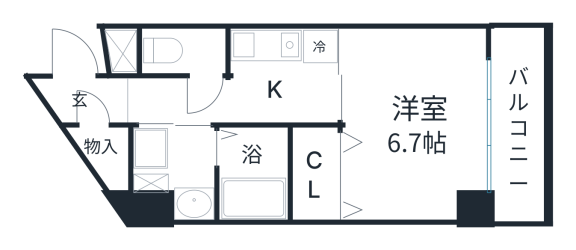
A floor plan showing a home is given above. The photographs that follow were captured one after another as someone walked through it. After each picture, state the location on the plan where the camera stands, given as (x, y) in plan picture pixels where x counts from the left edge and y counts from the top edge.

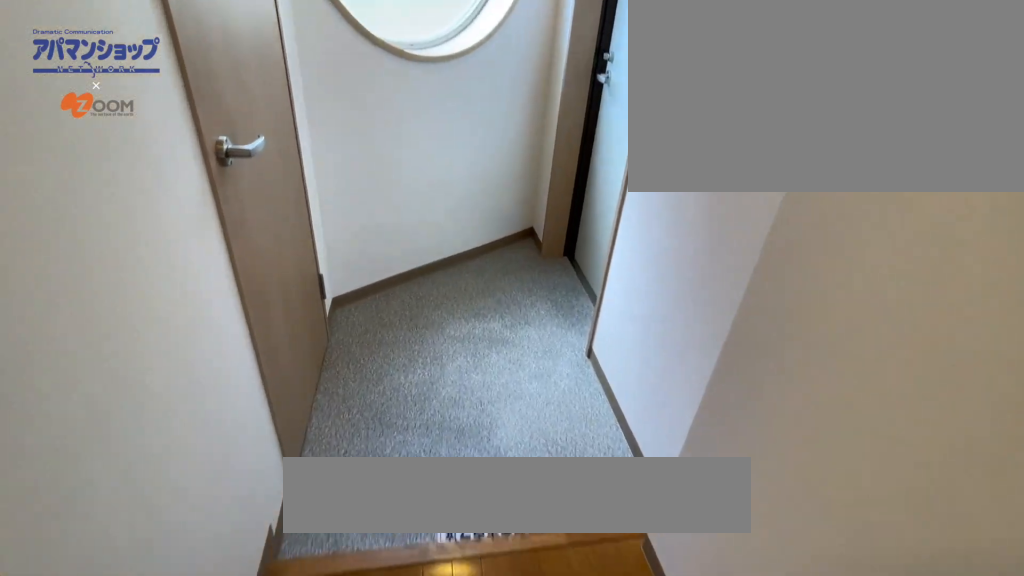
(133, 98)
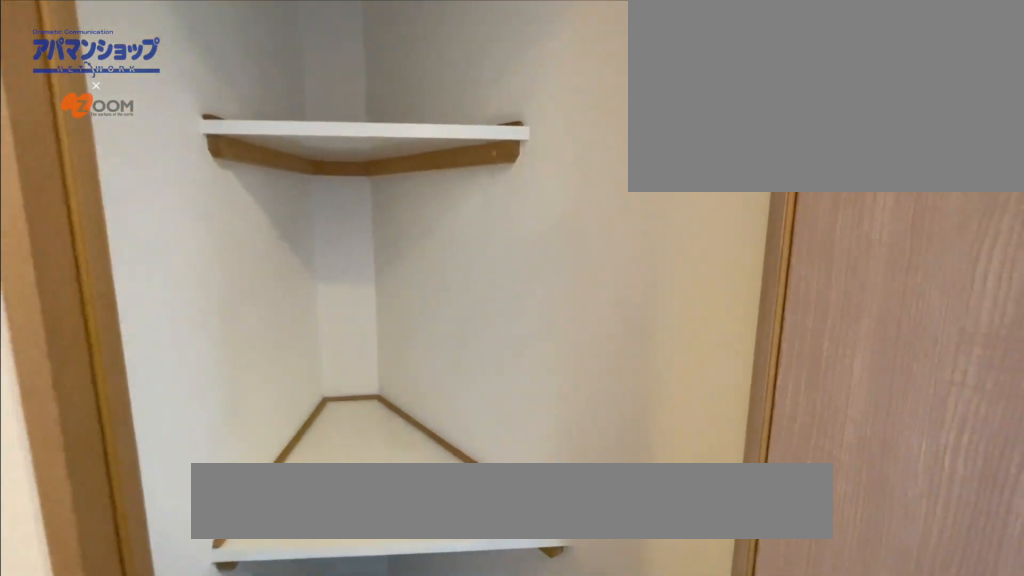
(90, 79)
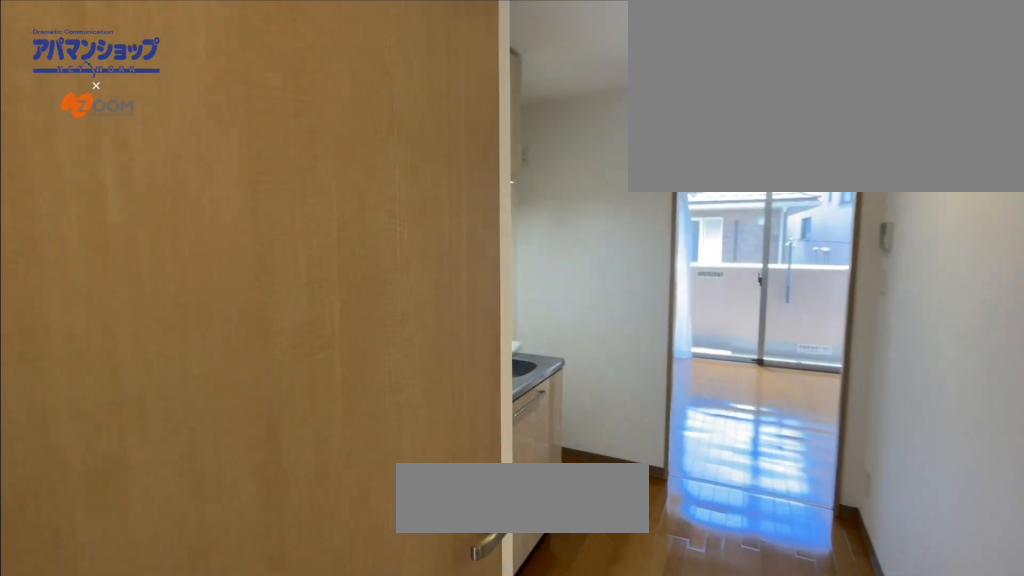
(90, 79)
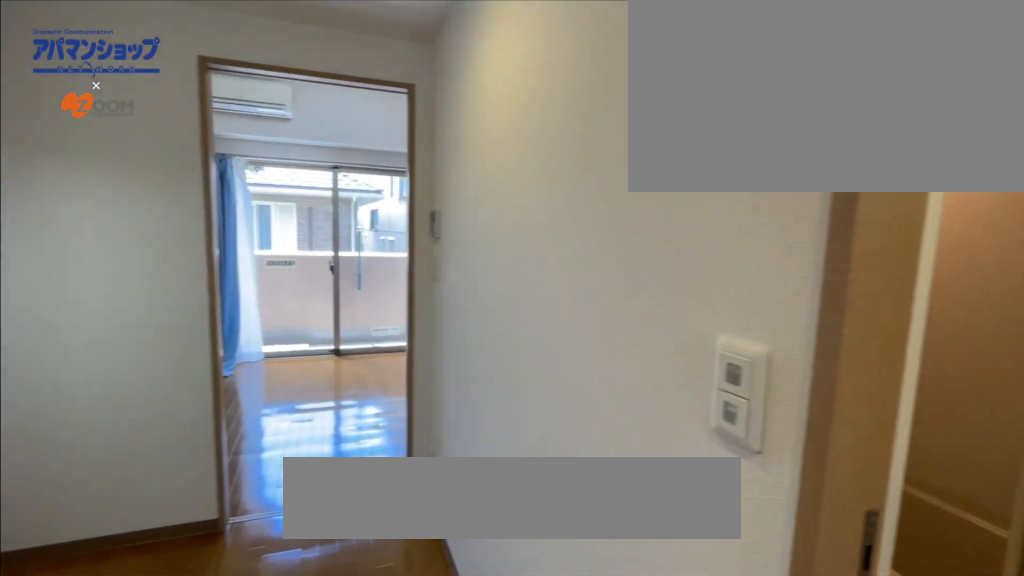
(198, 122)
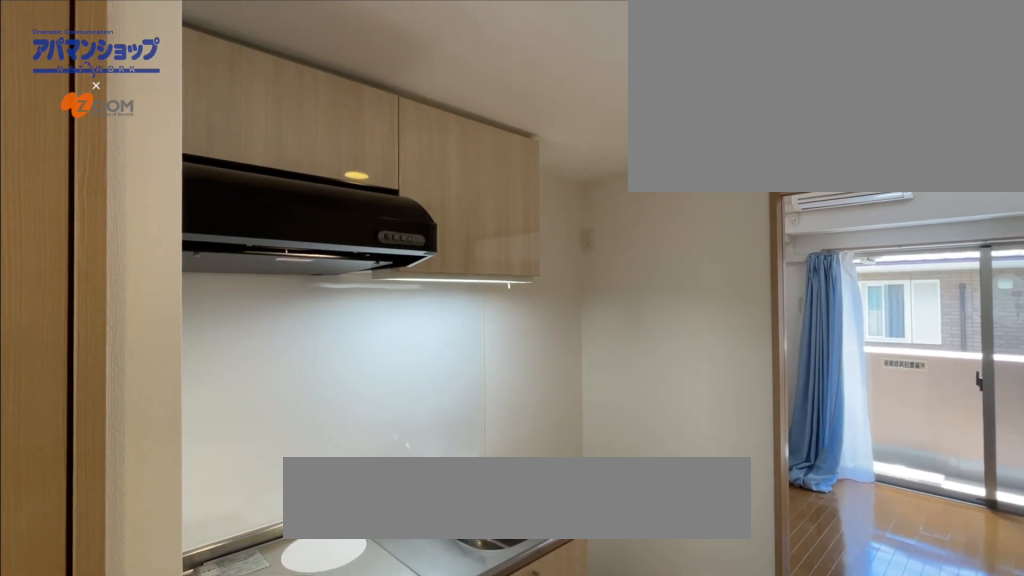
(231, 98)
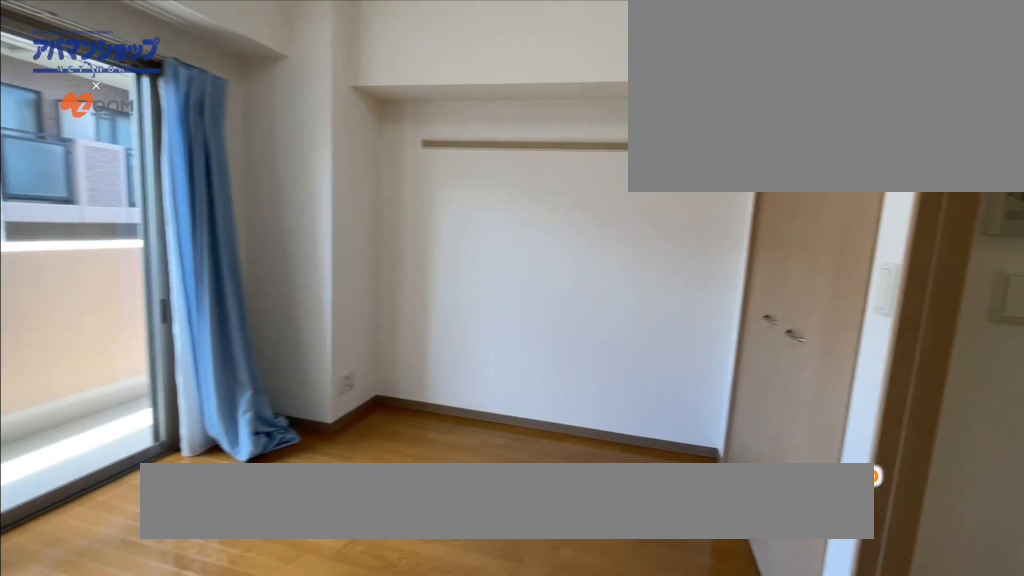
(359, 104)
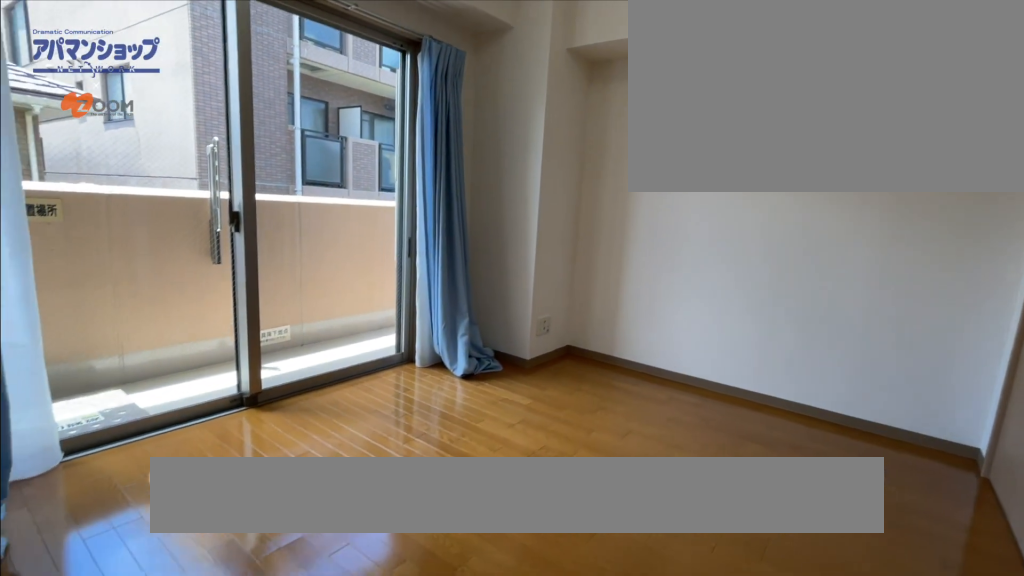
(359, 104)
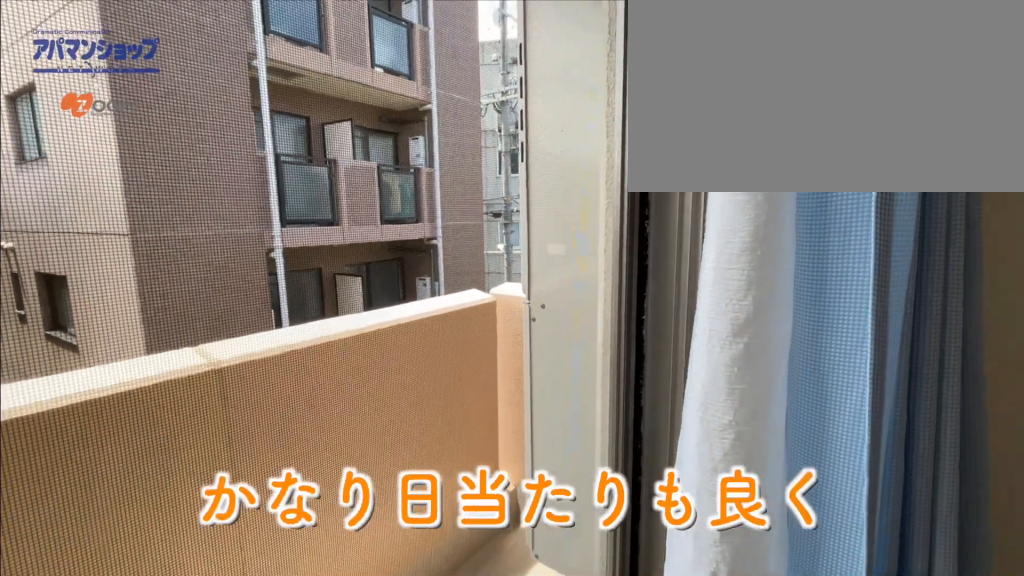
(474, 137)
